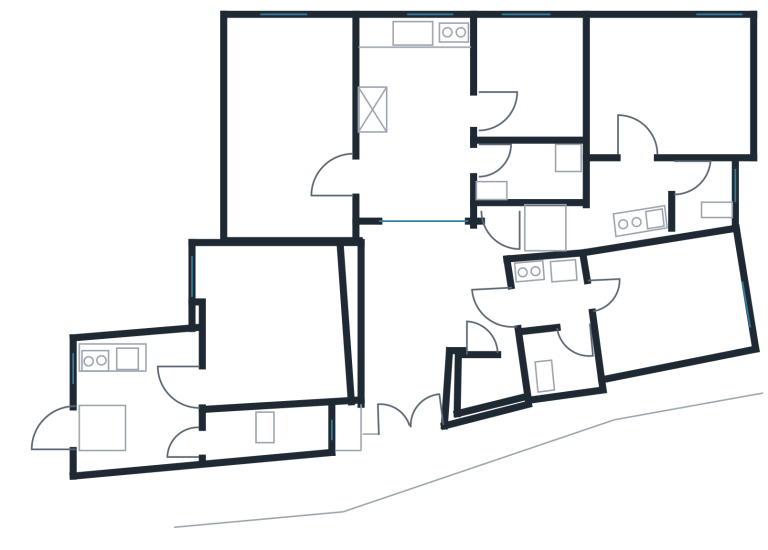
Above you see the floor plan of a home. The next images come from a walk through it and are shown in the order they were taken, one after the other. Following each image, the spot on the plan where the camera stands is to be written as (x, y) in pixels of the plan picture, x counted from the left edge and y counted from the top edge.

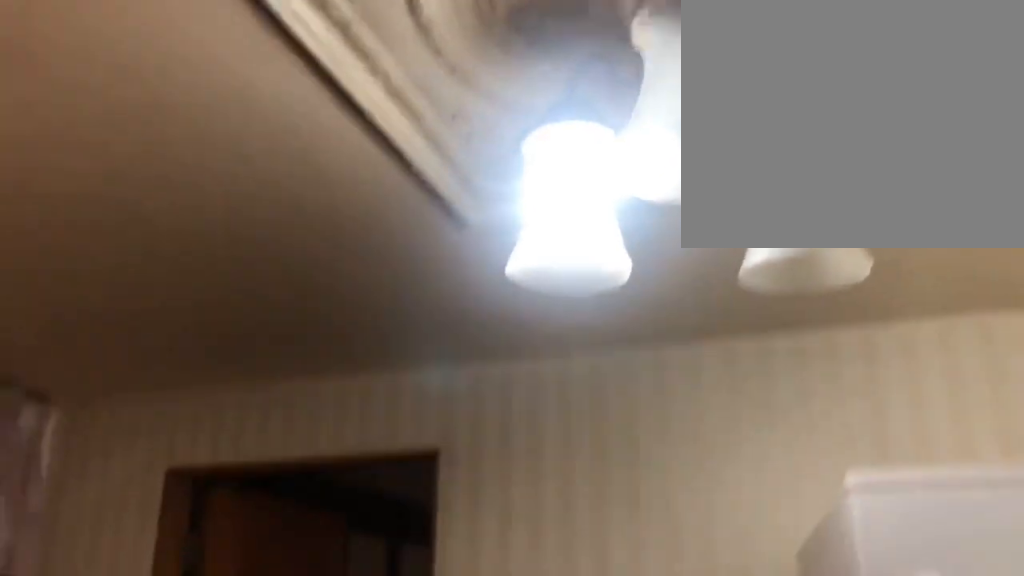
(456, 110)
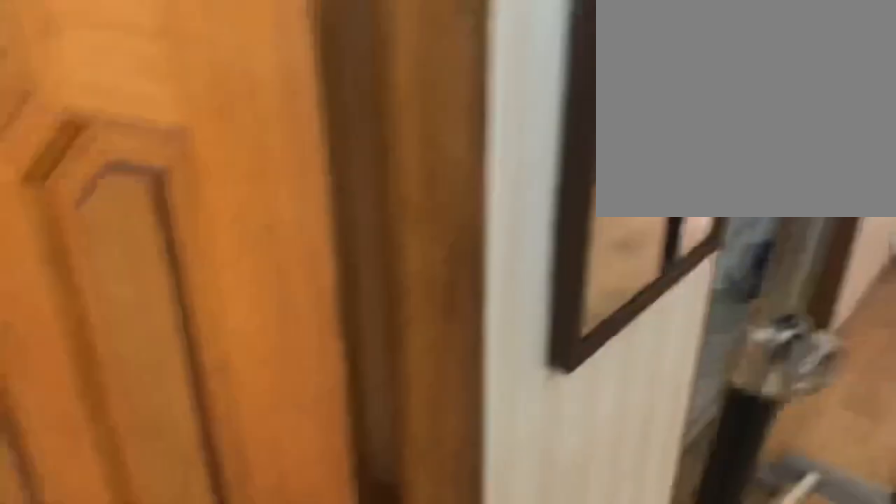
(441, 143)
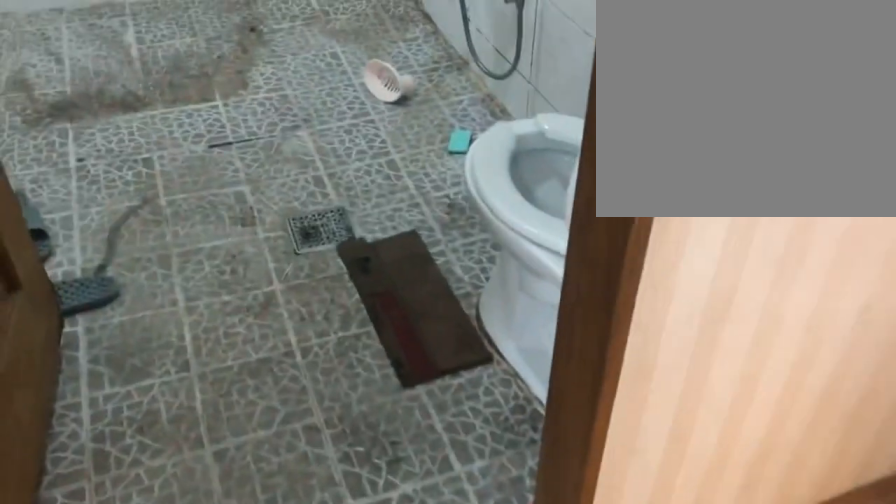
(435, 170)
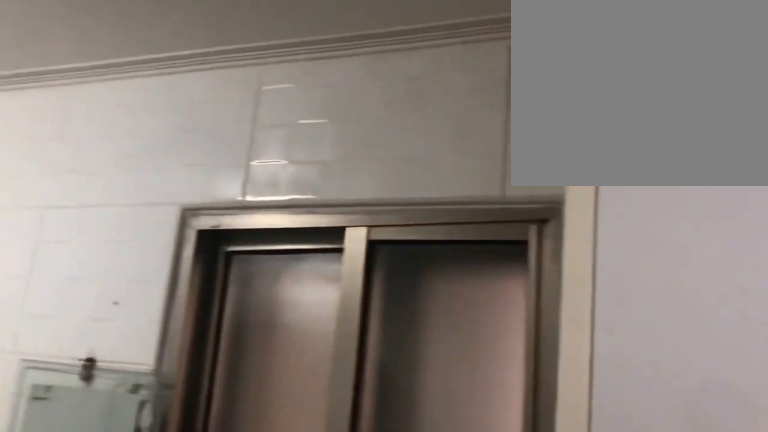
(490, 170)
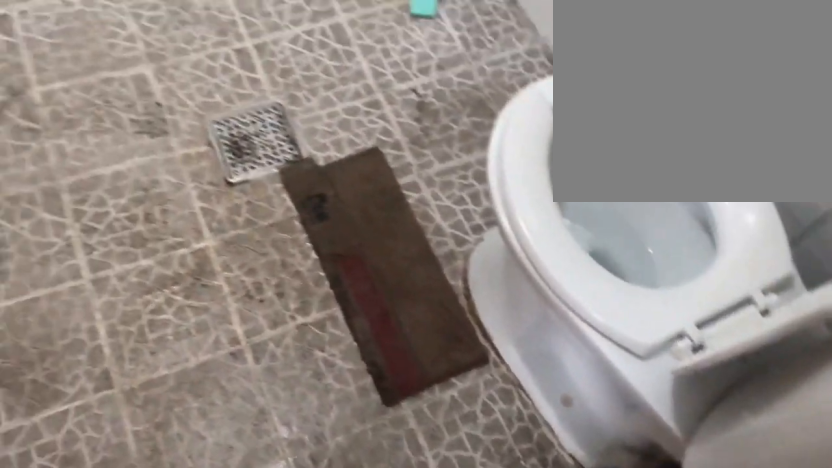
(472, 170)
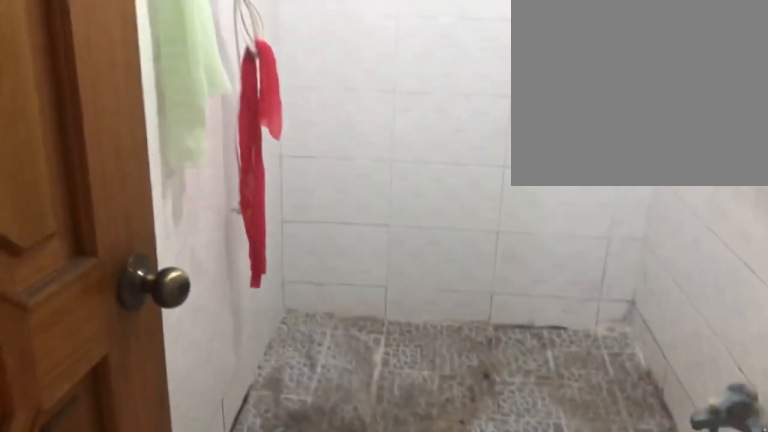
(465, 170)
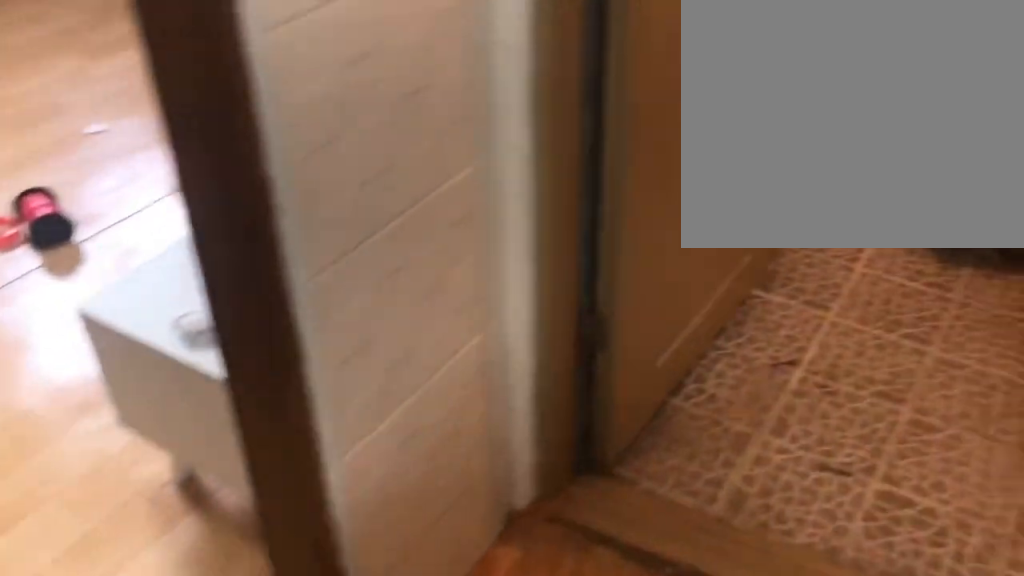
(640, 202)
